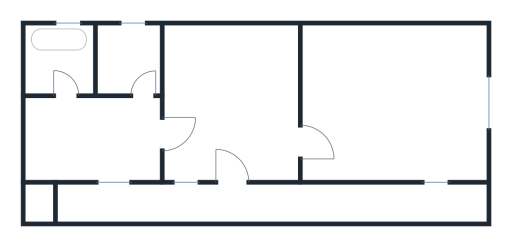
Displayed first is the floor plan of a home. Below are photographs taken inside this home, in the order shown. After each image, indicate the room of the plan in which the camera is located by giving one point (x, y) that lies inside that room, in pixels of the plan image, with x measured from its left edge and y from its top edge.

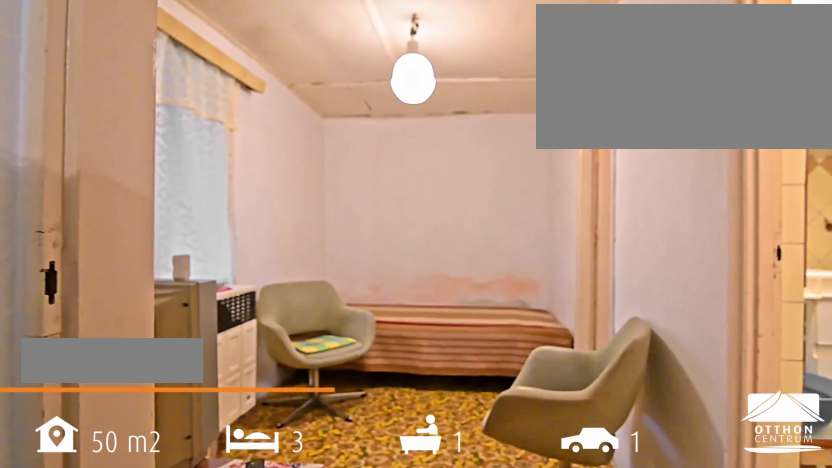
(83, 139)
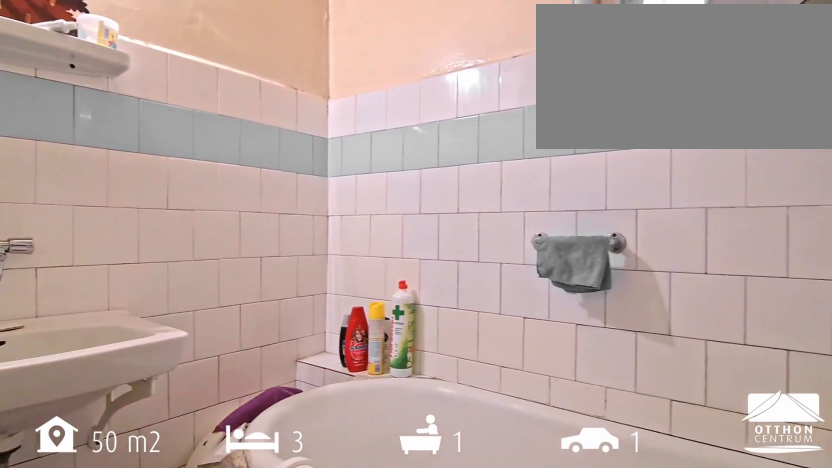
(62, 65)
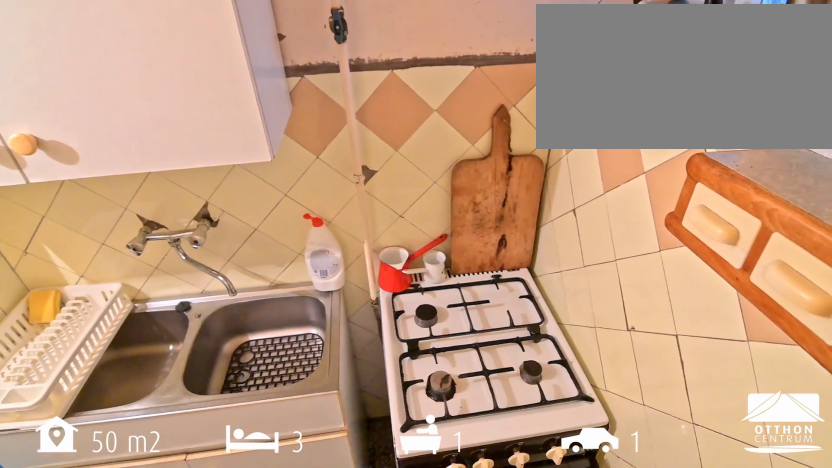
(127, 56)
